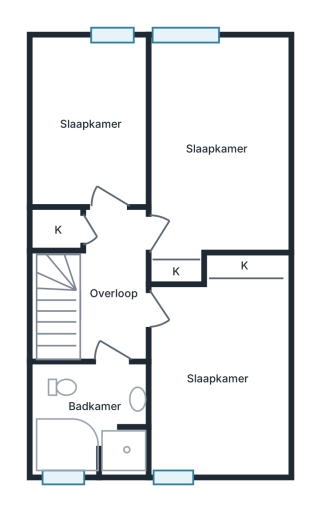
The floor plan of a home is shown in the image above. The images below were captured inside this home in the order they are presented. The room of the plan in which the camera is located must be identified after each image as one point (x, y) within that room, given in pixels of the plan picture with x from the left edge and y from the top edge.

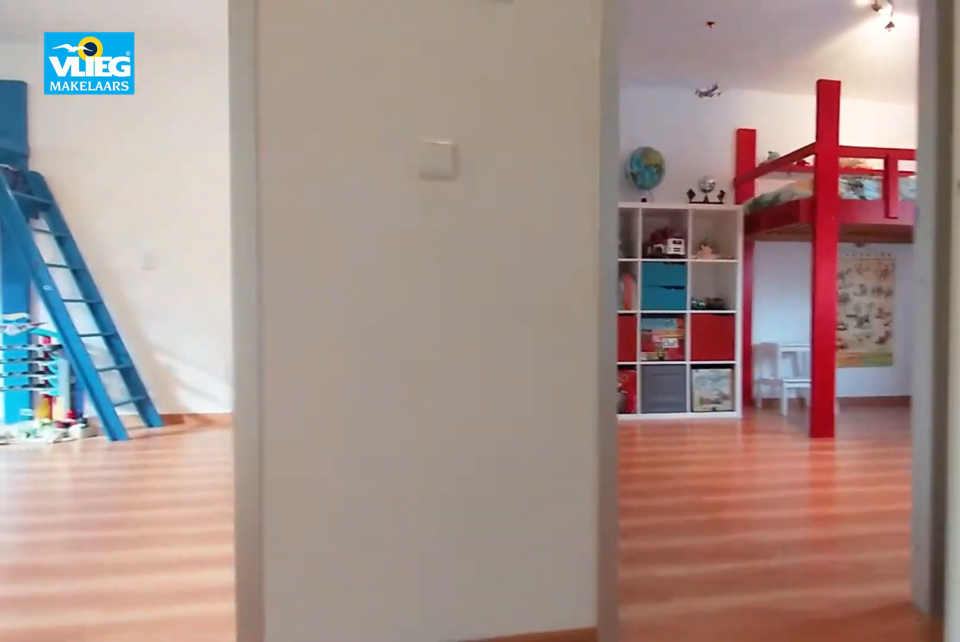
(112, 285)
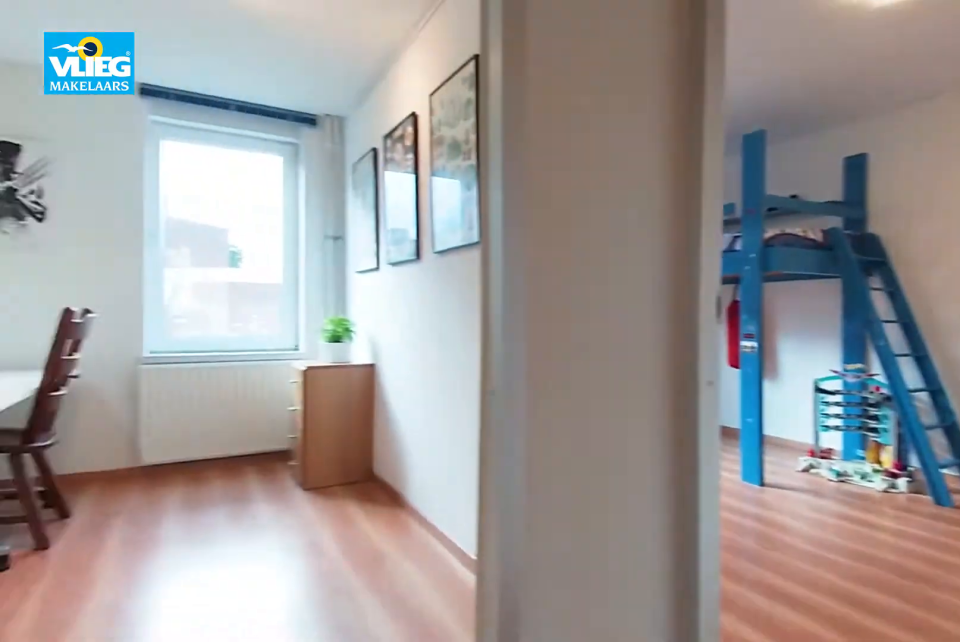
(112, 285)
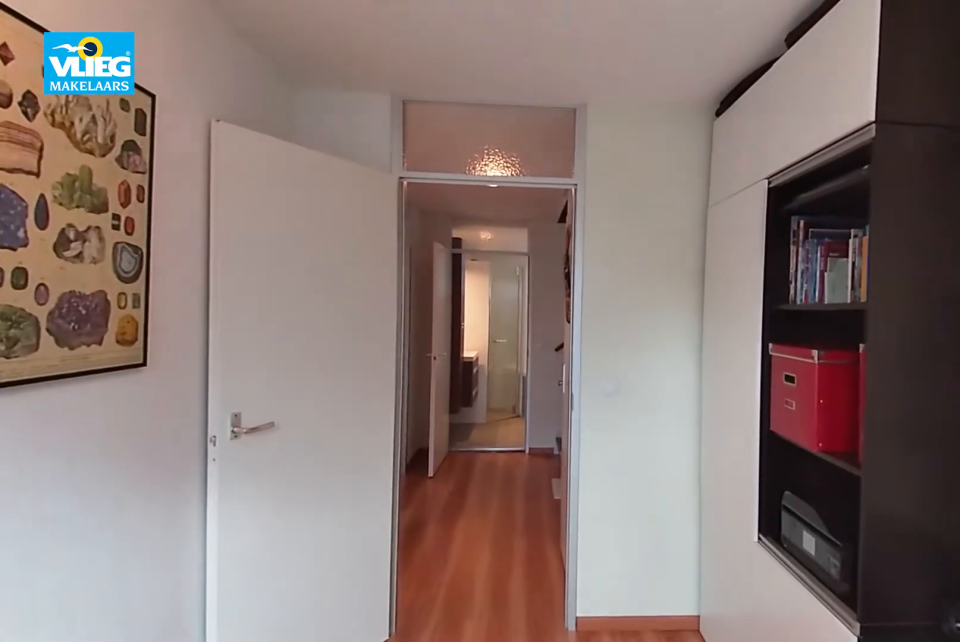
(82, 125)
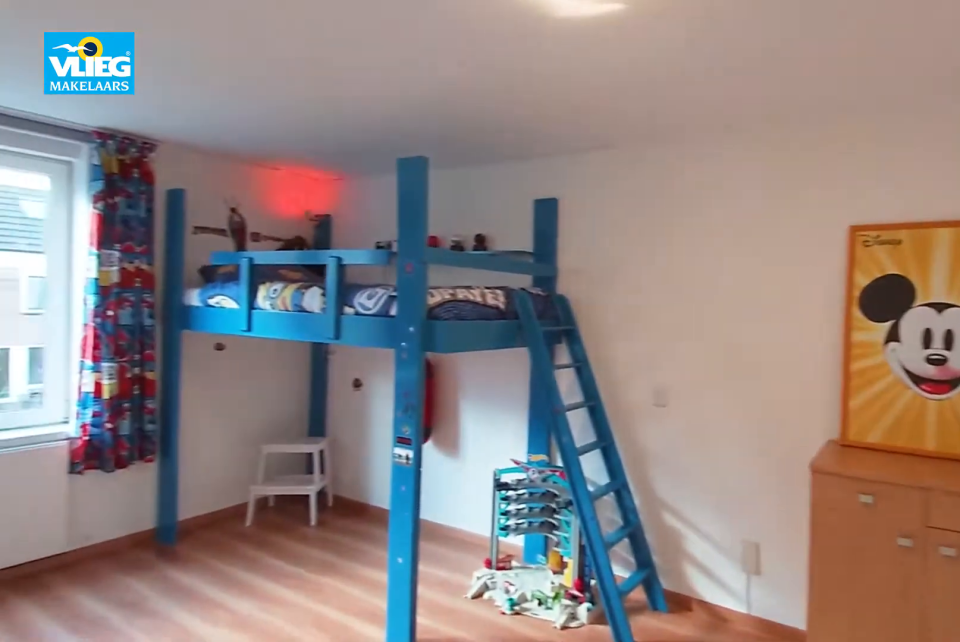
(220, 74)
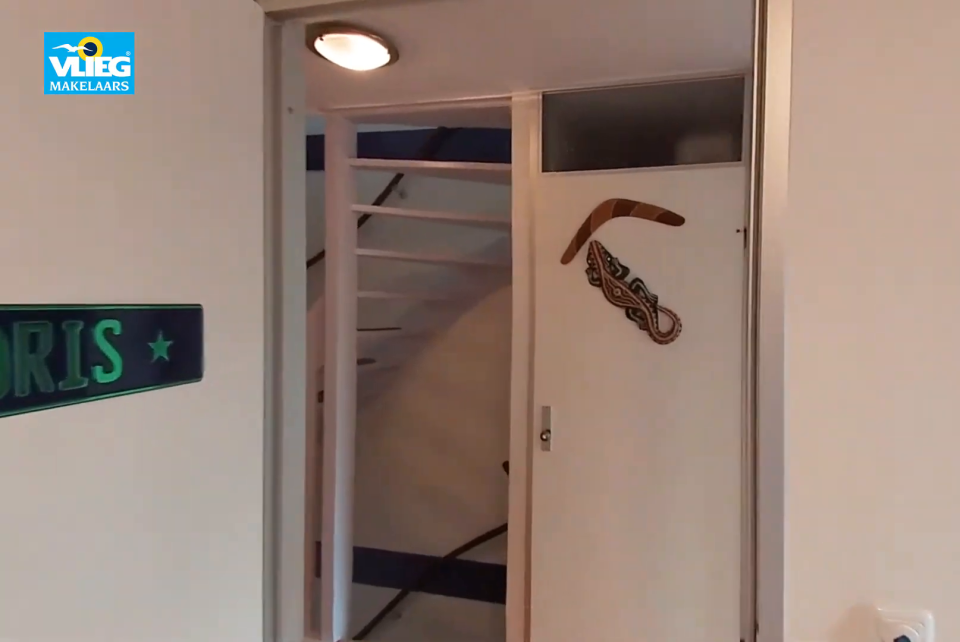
(236, 60)
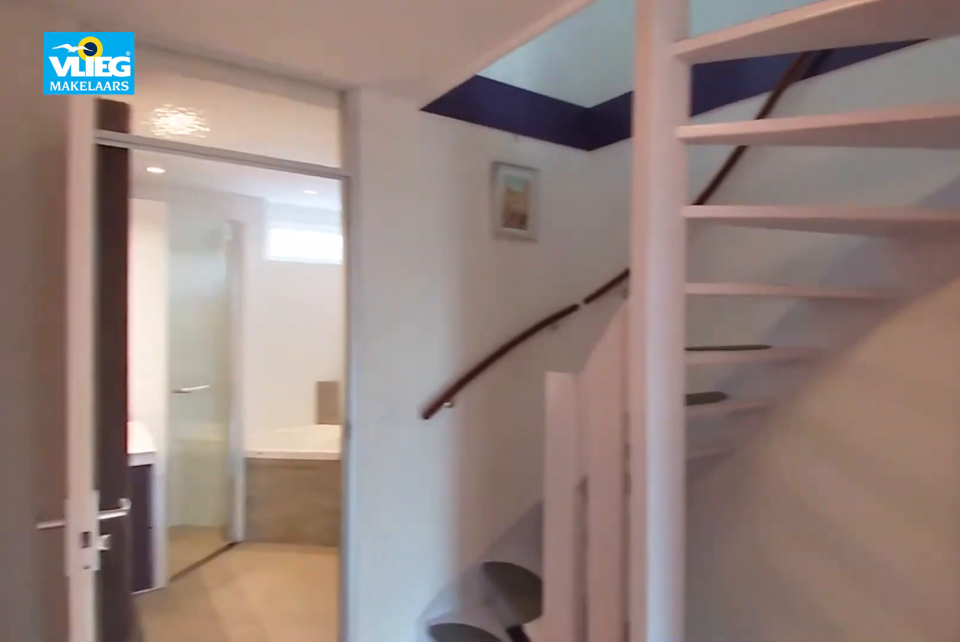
(112, 285)
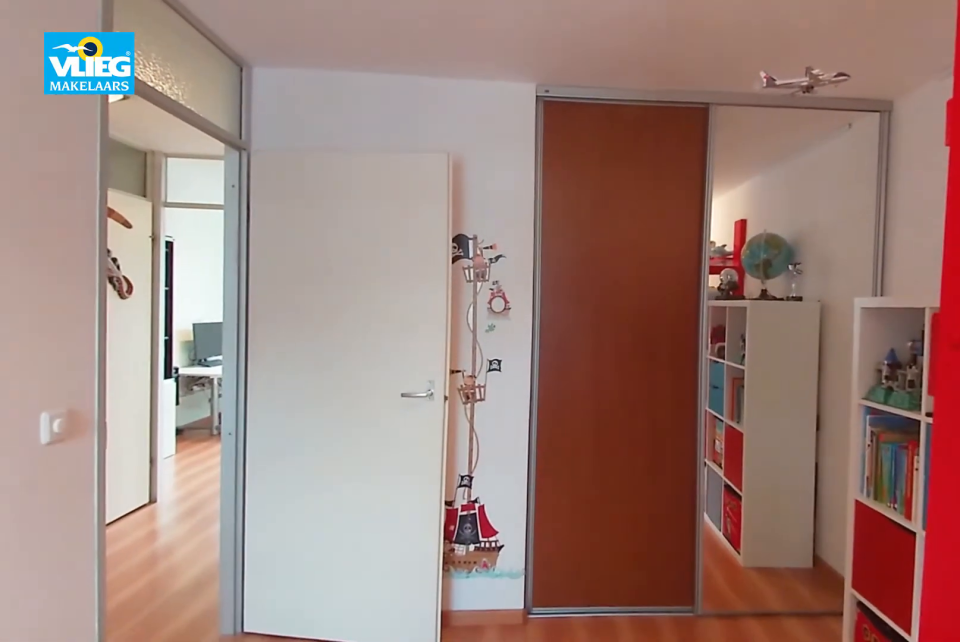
(218, 376)
